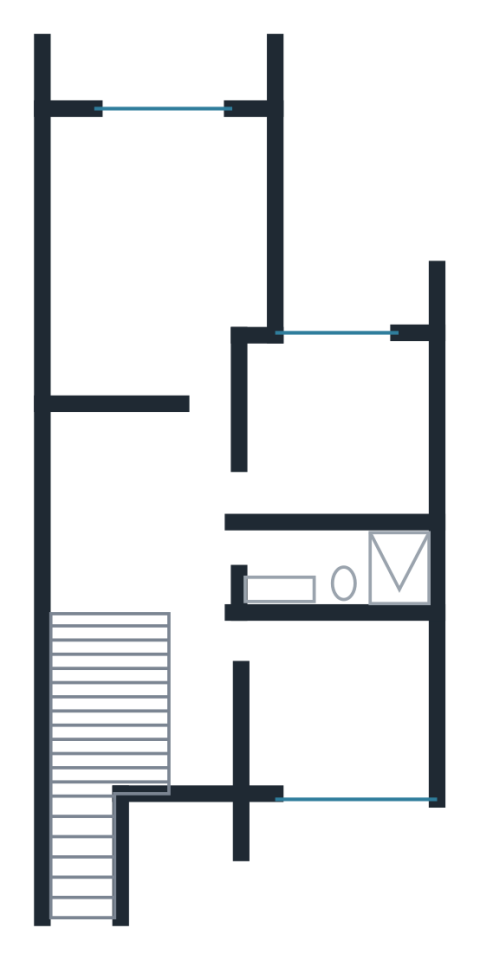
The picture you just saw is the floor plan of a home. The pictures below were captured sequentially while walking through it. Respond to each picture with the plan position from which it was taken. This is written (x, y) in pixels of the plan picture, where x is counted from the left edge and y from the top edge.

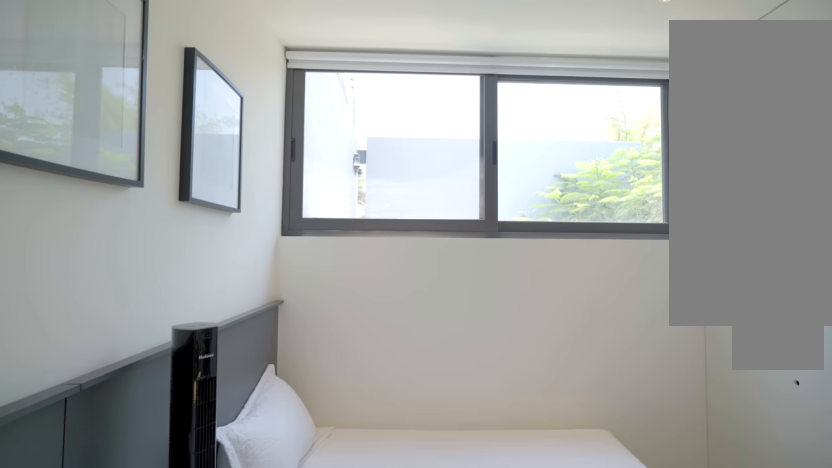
(288, 728)
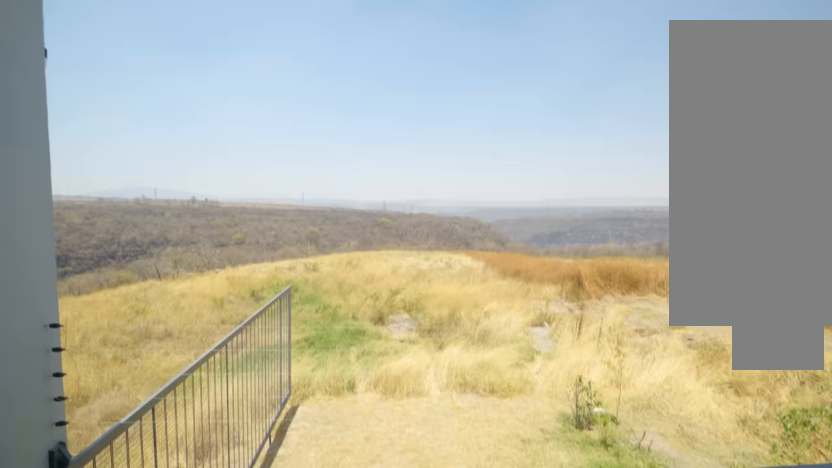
(155, 82)
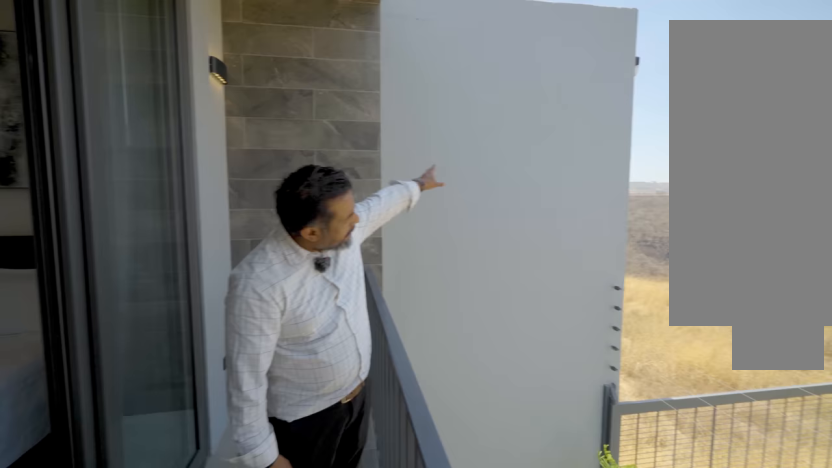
(181, 80)
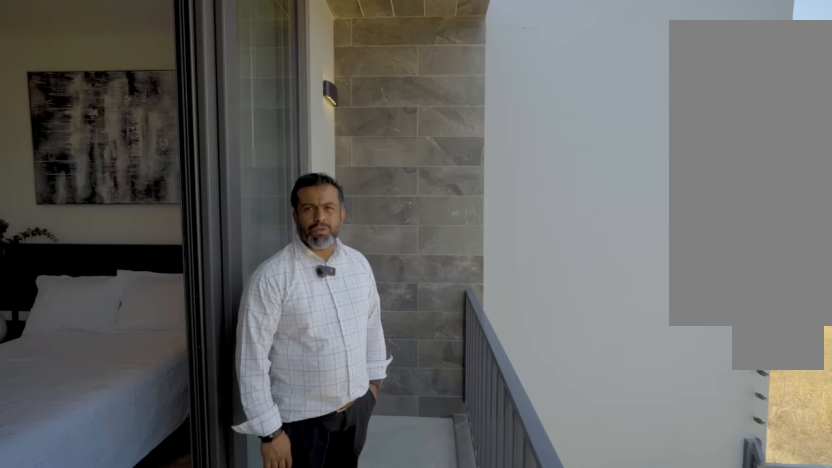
(182, 80)
